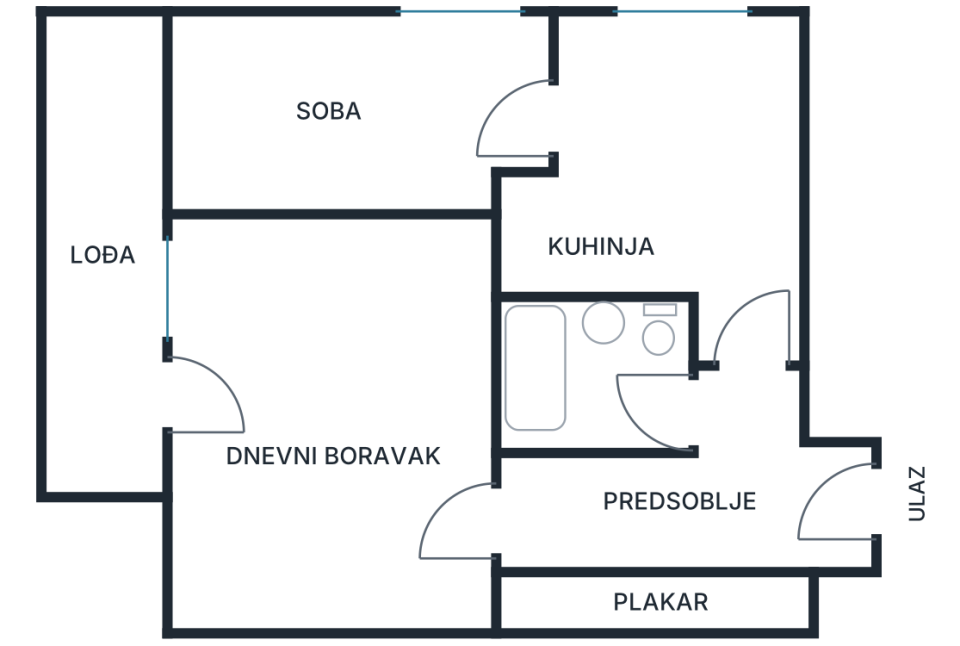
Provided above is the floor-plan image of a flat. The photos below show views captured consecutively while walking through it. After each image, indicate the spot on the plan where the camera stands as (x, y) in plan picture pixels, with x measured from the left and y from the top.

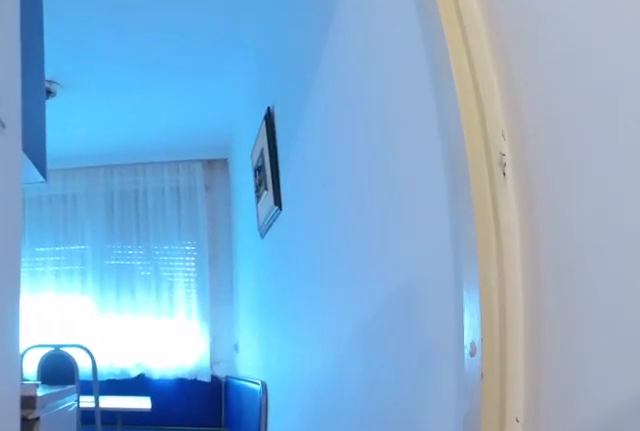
(739, 441)
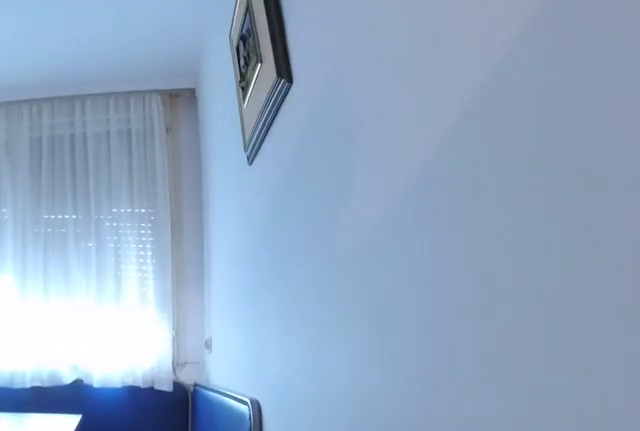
(743, 335)
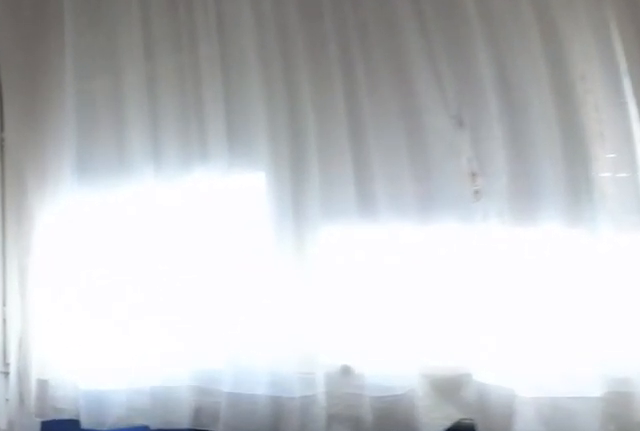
(748, 142)
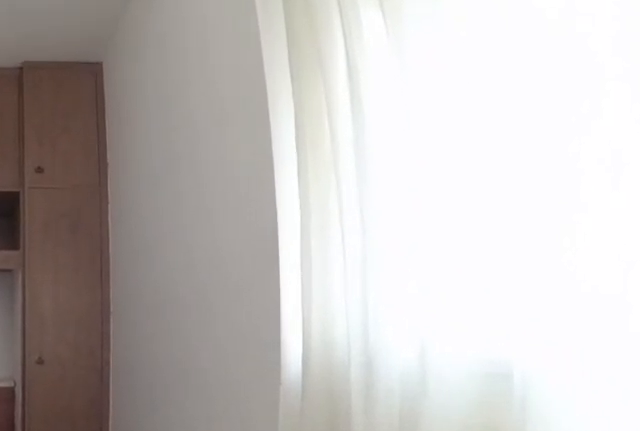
(575, 128)
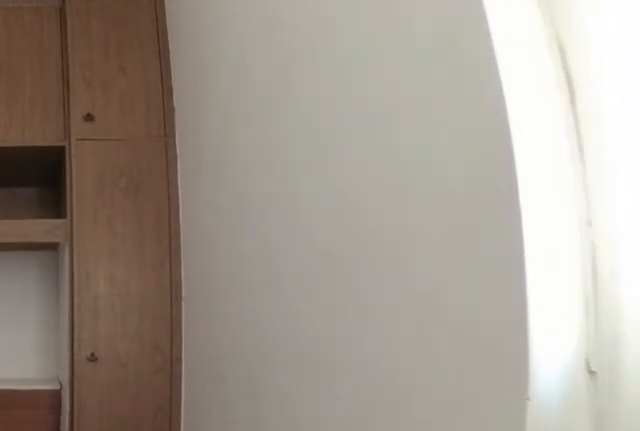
(483, 128)
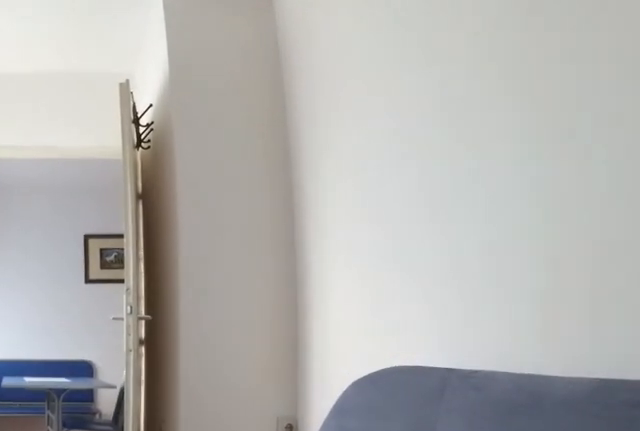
(212, 131)
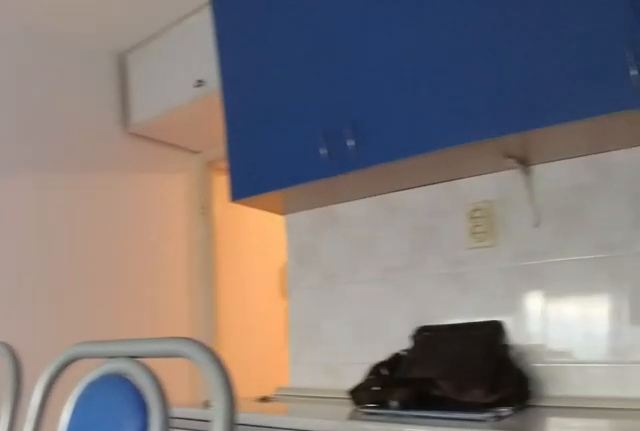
(561, 117)
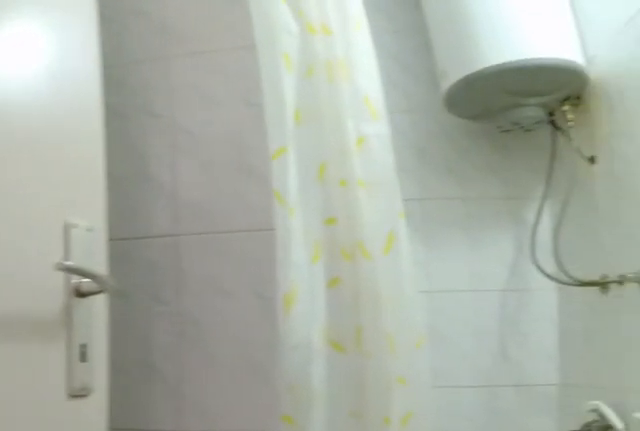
(723, 394)
